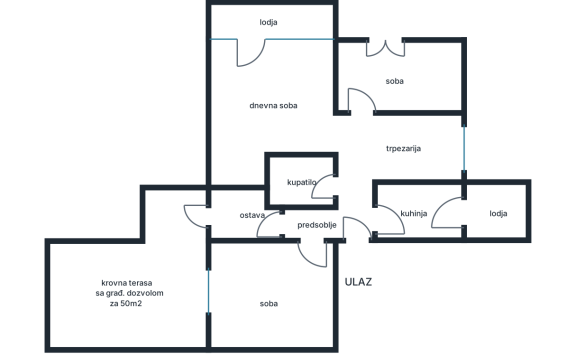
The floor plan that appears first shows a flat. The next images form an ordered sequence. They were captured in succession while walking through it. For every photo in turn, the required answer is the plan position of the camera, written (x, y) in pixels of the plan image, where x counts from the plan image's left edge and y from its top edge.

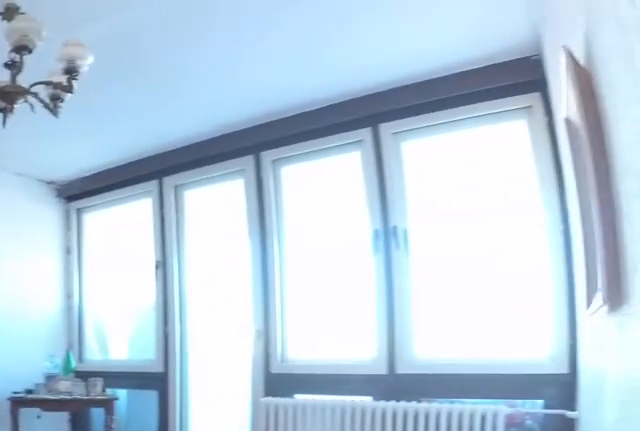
(332, 140)
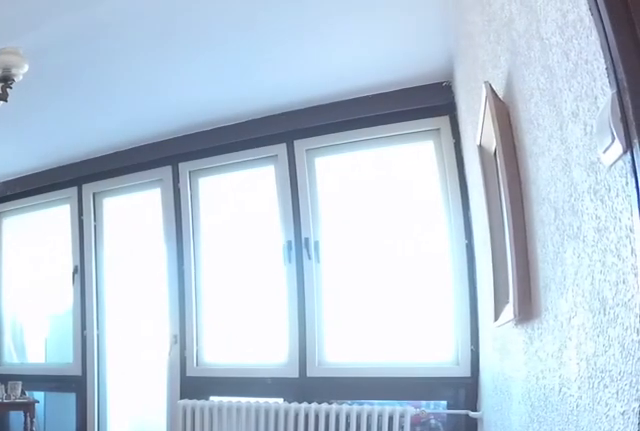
(332, 140)
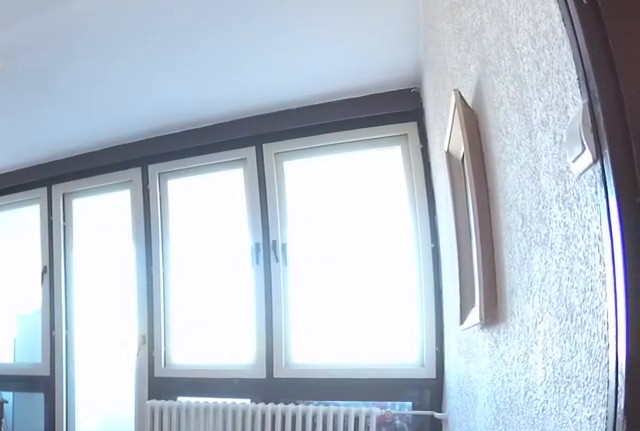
(332, 140)
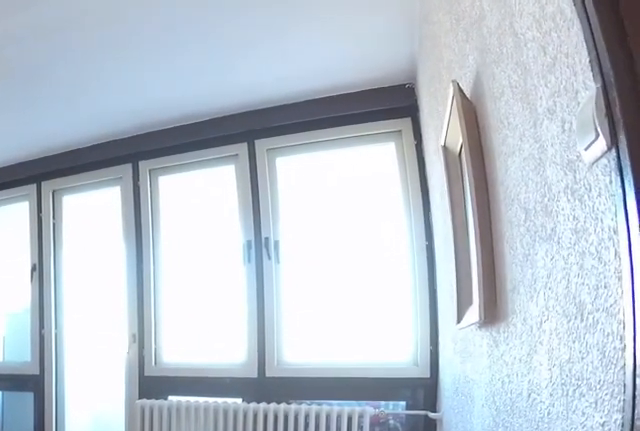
(330, 138)
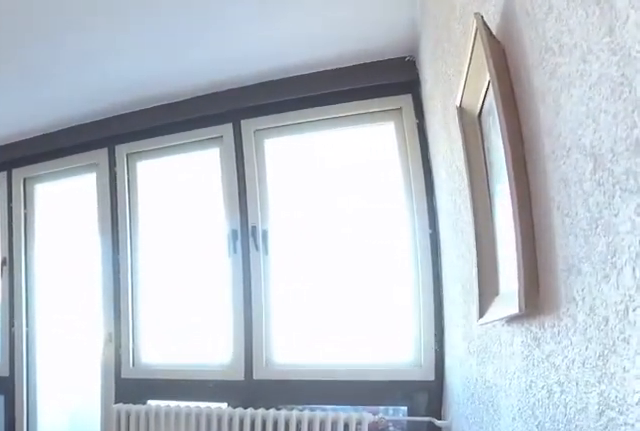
(325, 135)
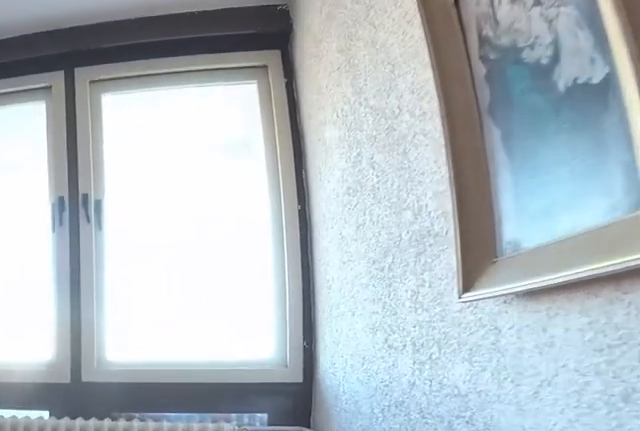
(320, 127)
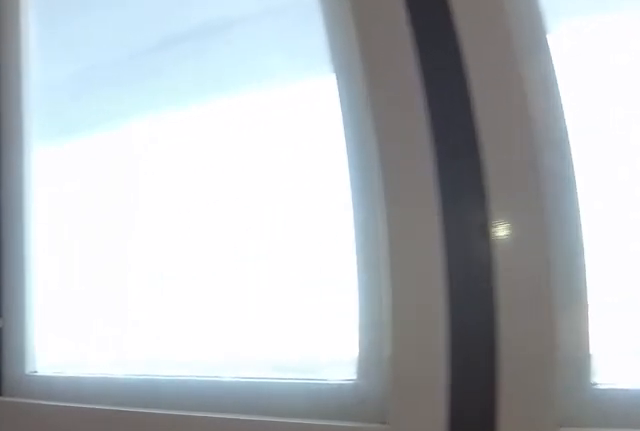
(322, 69)
